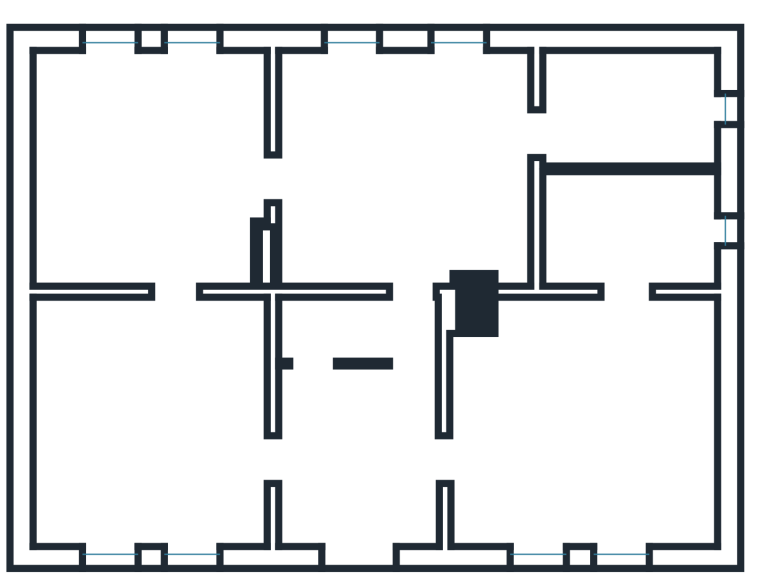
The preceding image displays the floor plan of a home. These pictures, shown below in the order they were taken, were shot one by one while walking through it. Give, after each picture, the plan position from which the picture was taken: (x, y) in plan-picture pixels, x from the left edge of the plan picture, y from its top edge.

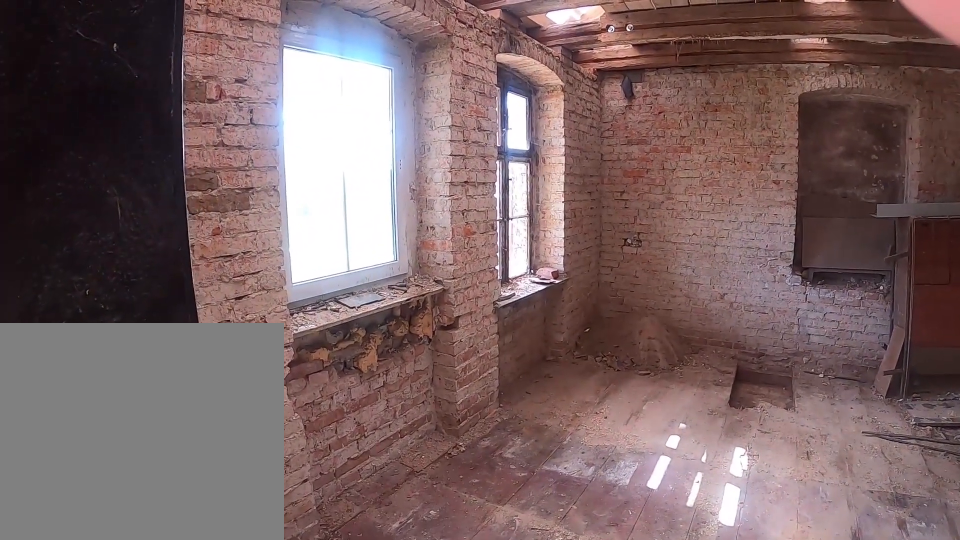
(269, 470)
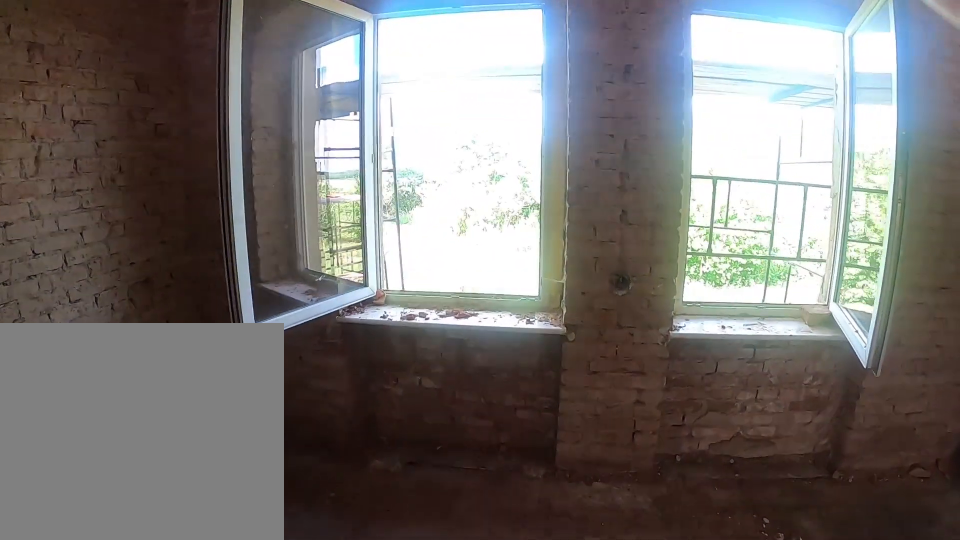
(109, 180)
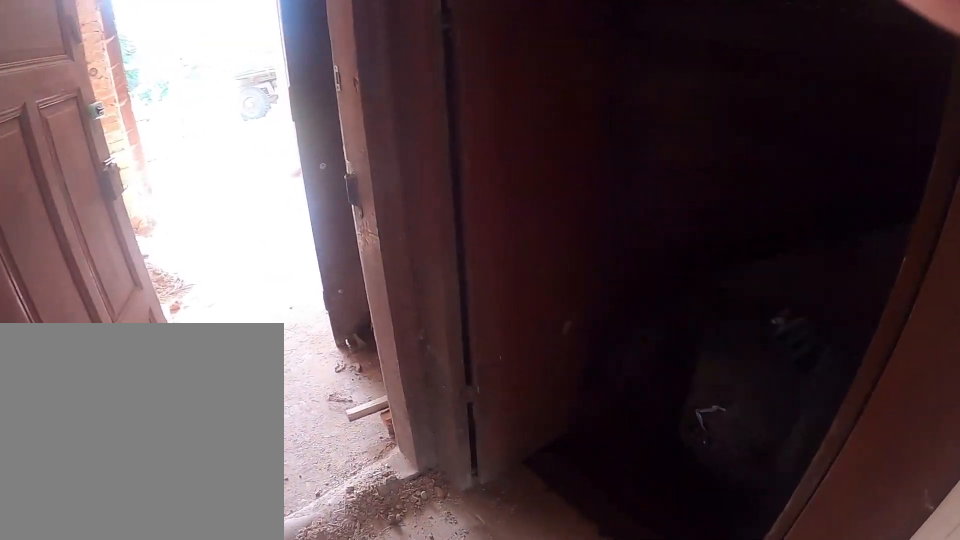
(409, 297)
